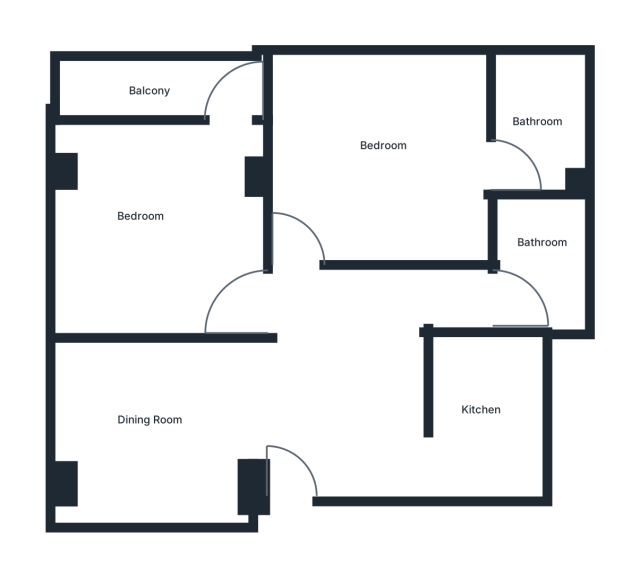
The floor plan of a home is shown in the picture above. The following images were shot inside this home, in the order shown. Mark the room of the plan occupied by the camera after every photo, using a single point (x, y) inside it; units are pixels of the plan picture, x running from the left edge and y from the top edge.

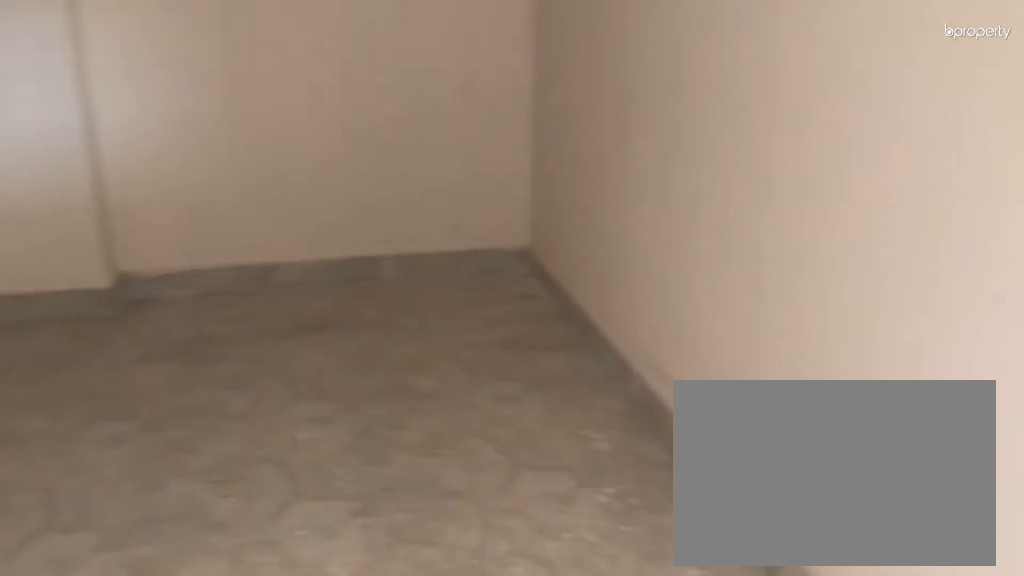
(238, 406)
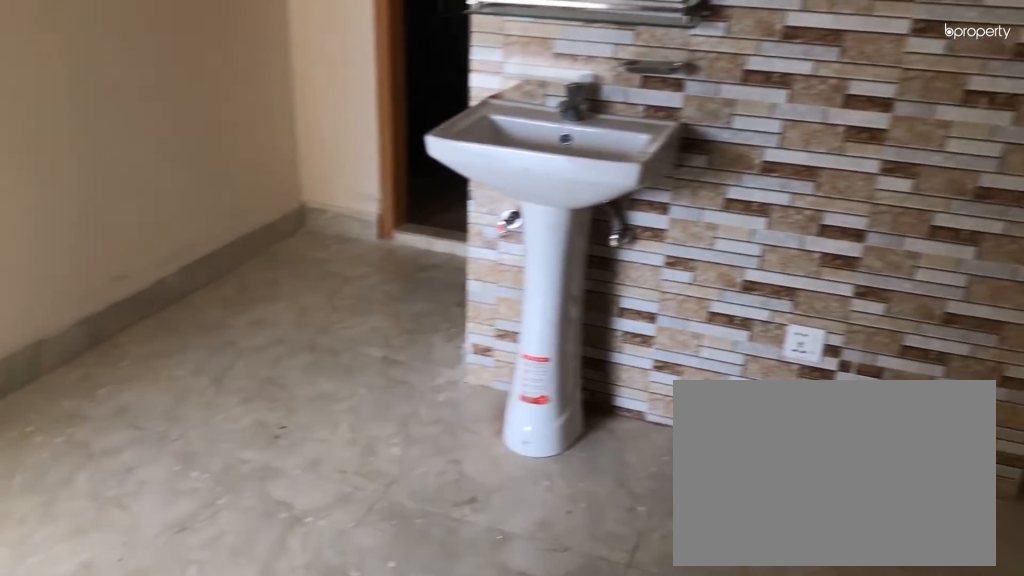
(328, 434)
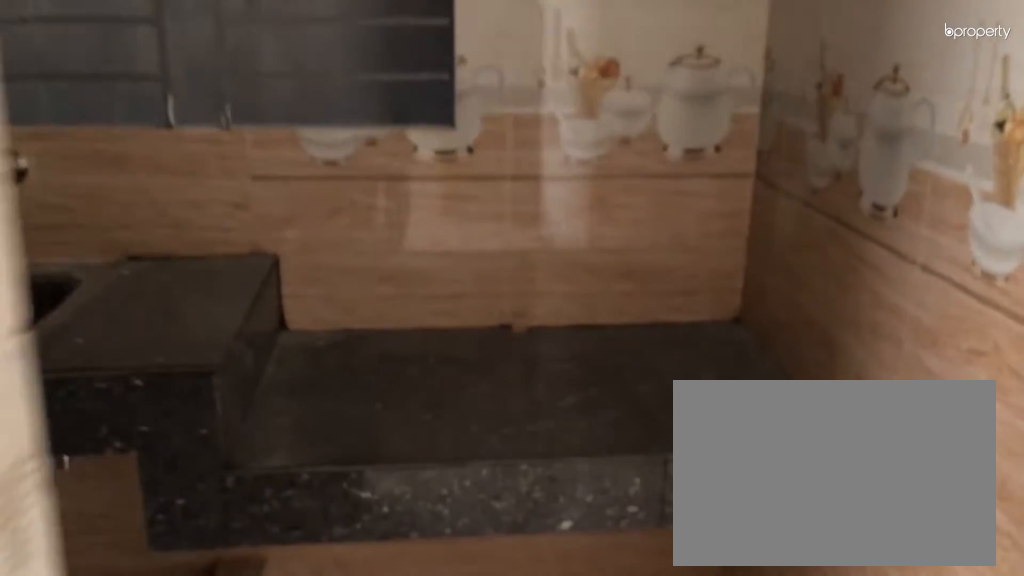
(489, 425)
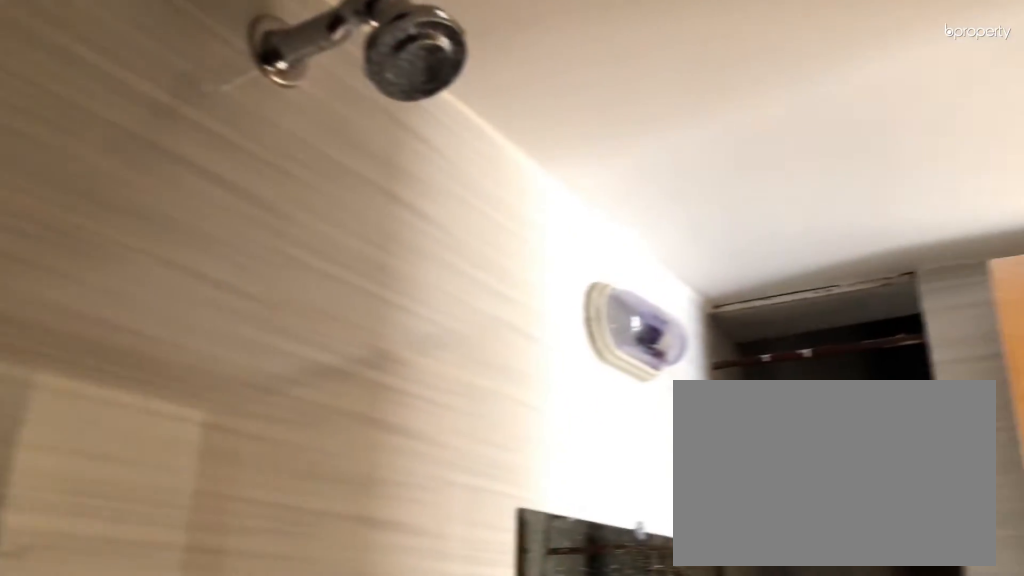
(535, 294)
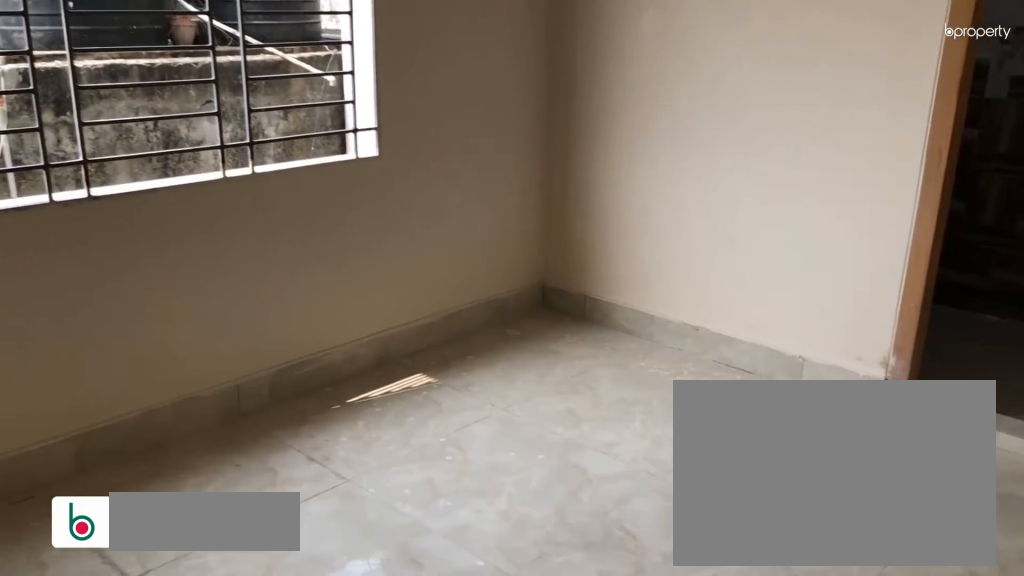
(376, 166)
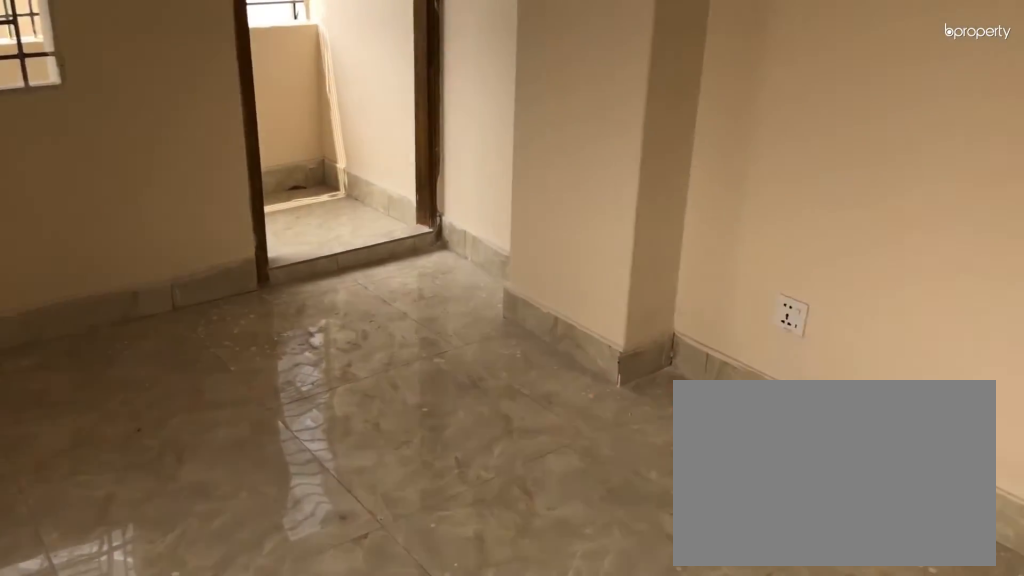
(165, 226)
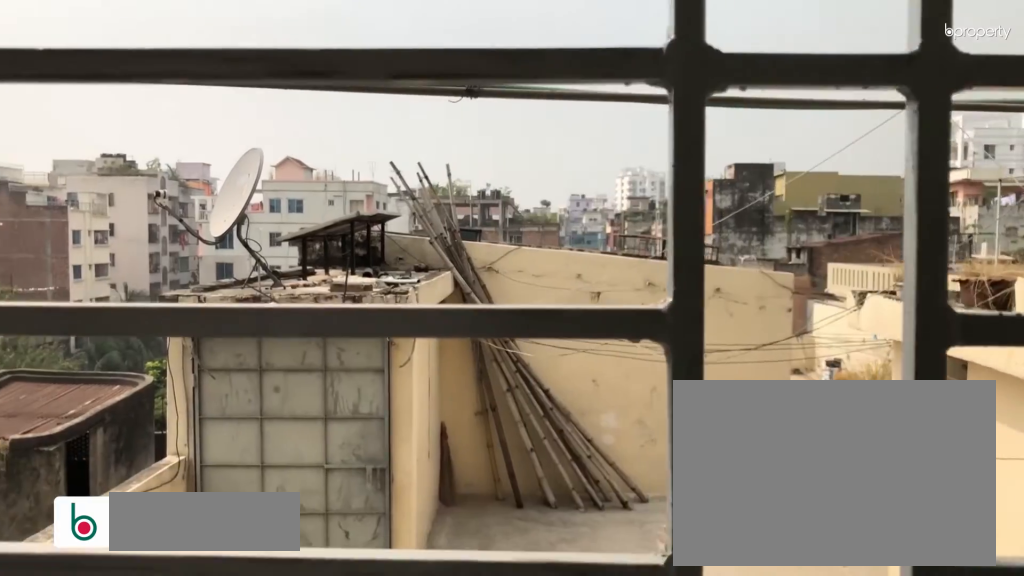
(166, 85)
